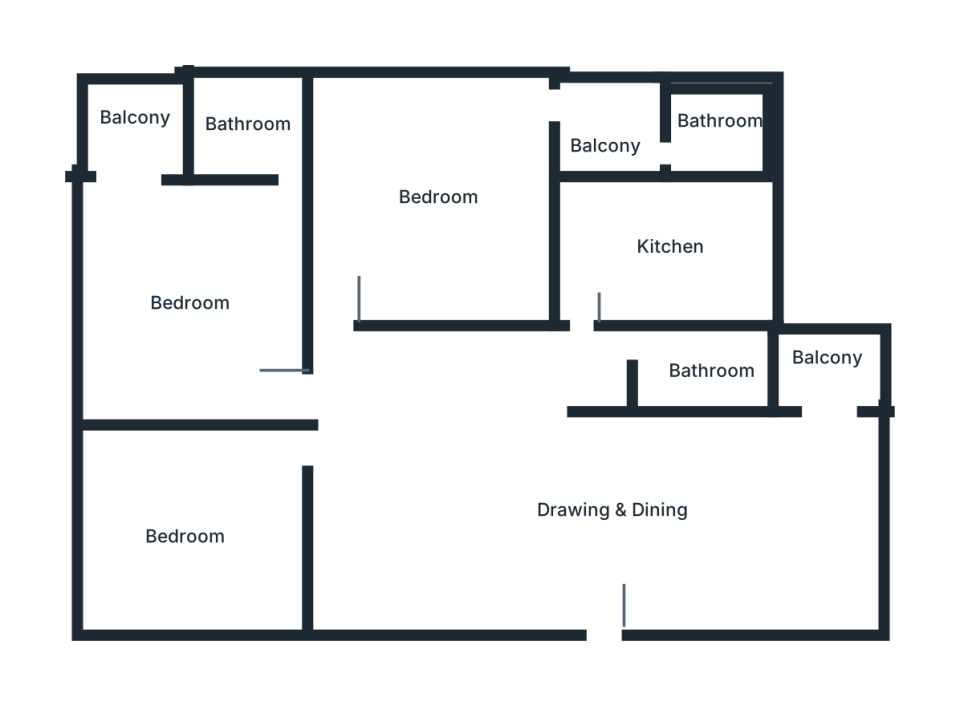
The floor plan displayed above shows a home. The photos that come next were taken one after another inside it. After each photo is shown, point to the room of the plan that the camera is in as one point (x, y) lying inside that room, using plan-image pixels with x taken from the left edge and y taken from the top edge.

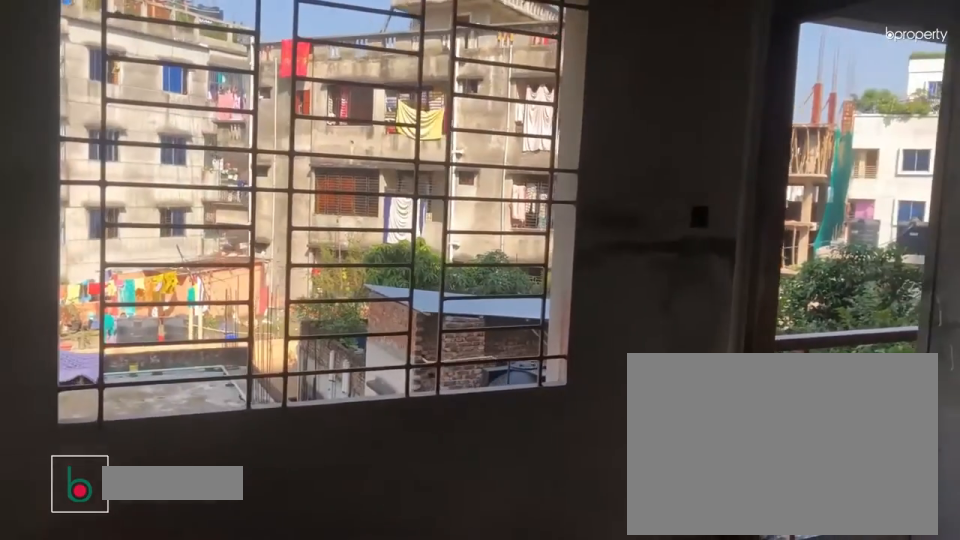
(429, 201)
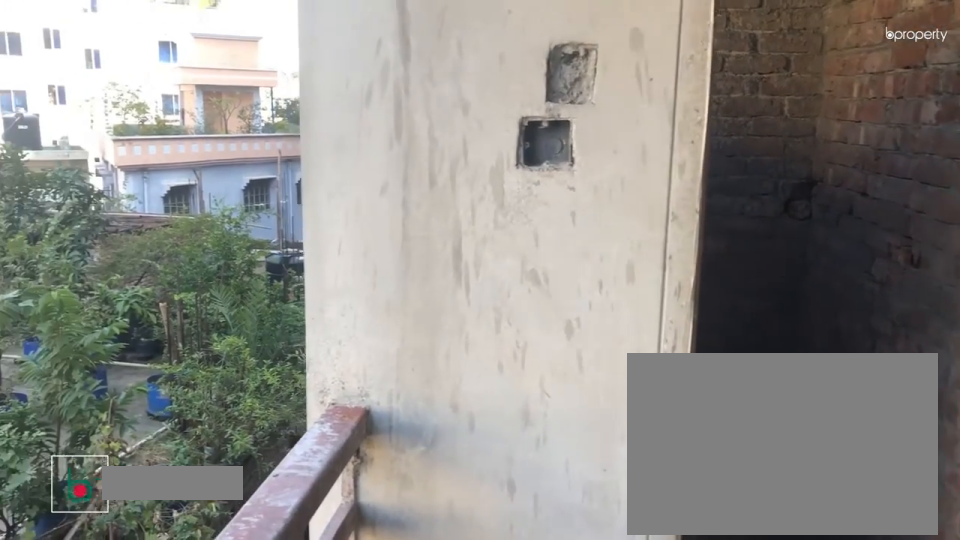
(607, 123)
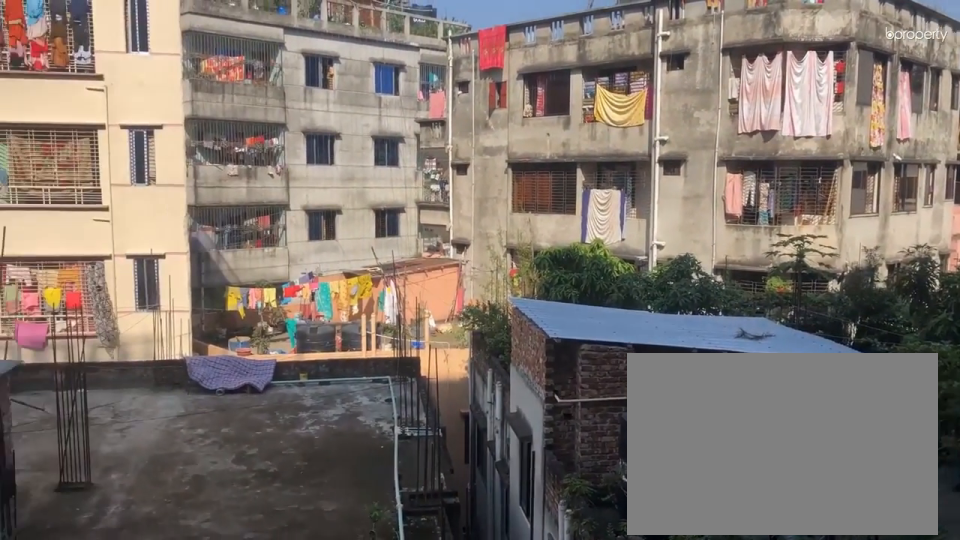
(607, 123)
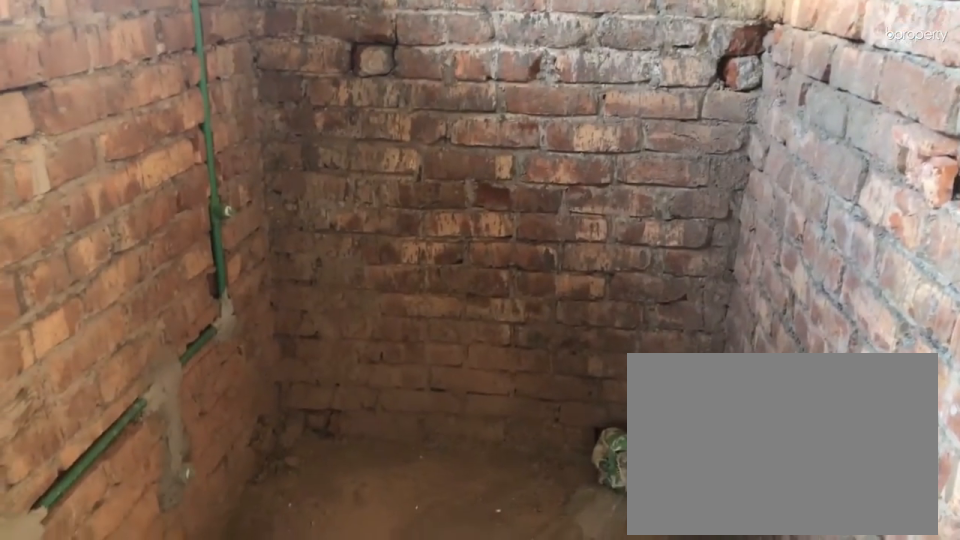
(716, 128)
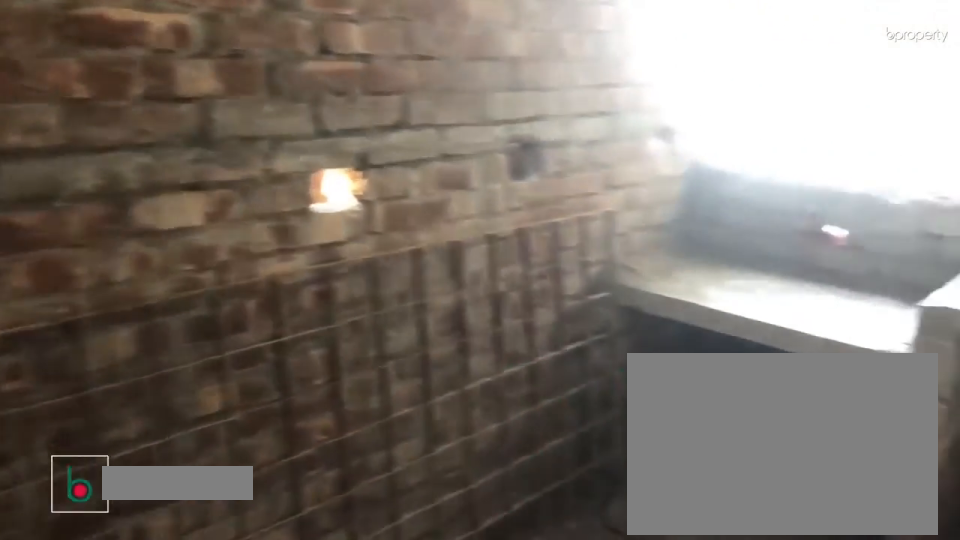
(645, 252)
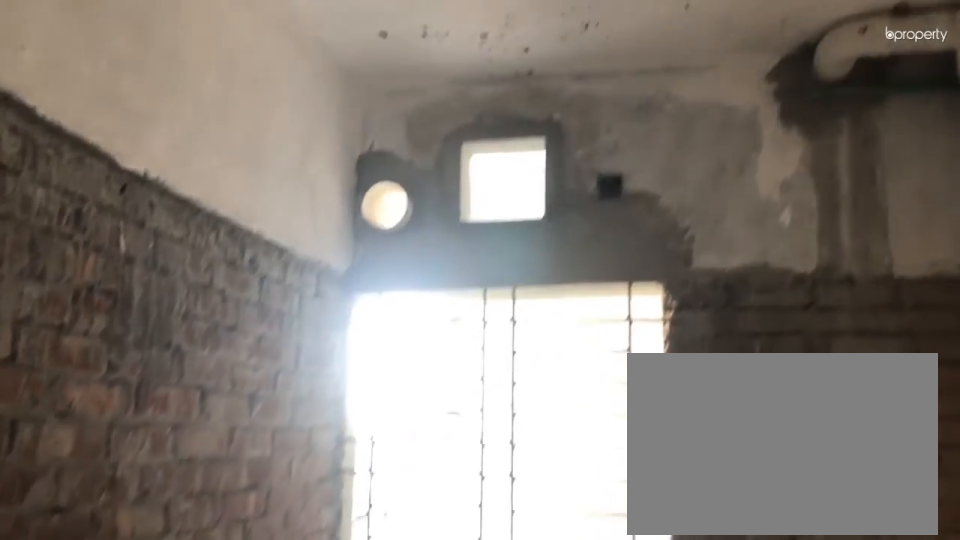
(660, 245)
